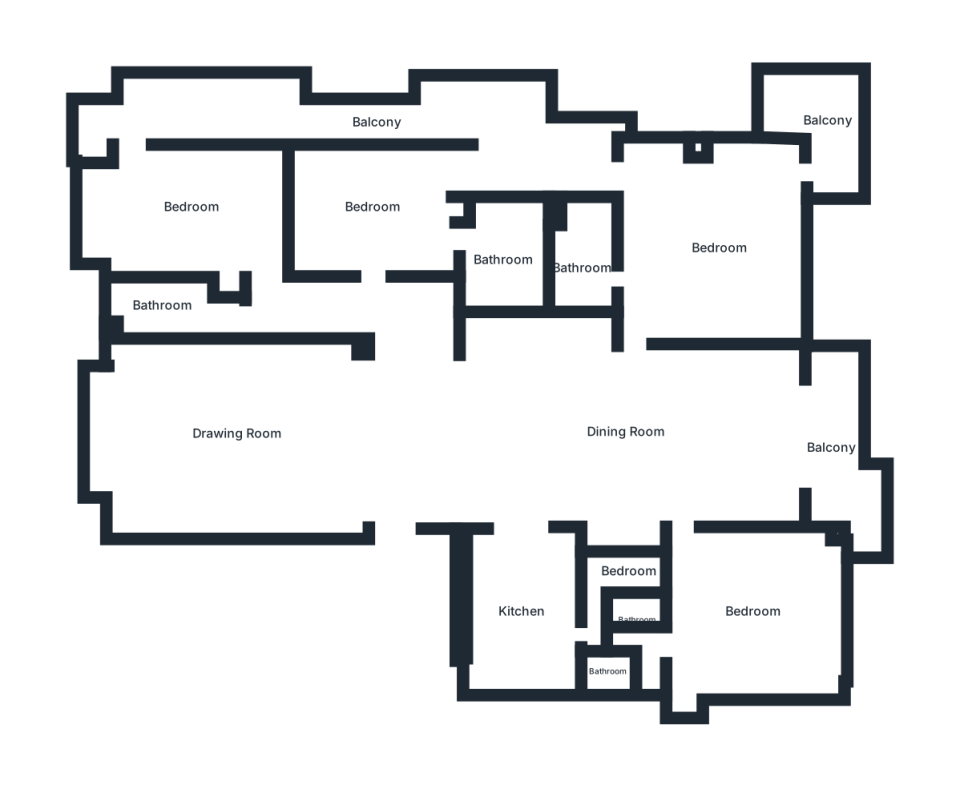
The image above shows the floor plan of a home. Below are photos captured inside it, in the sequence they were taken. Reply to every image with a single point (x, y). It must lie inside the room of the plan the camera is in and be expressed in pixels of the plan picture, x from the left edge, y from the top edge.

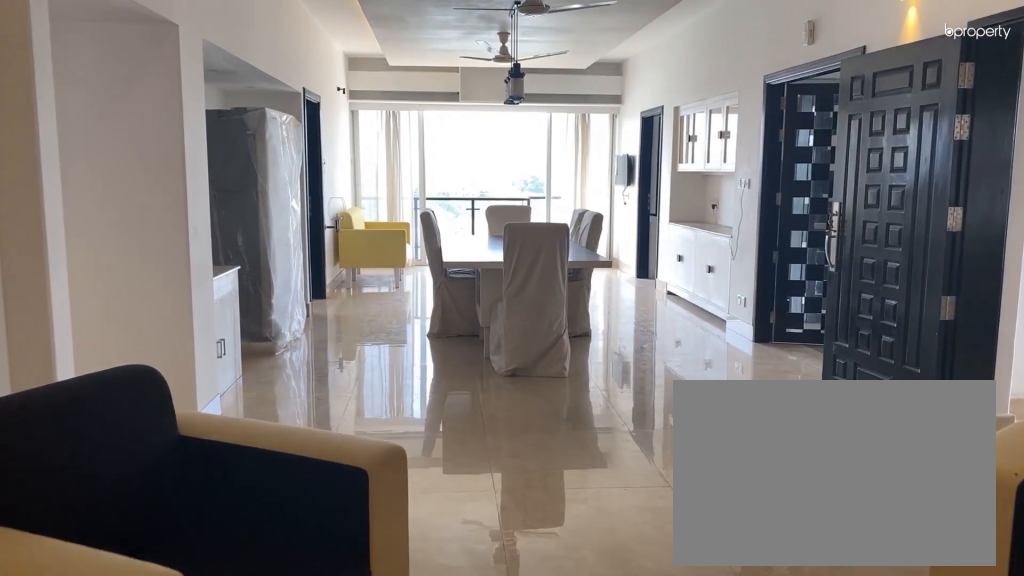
(240, 442)
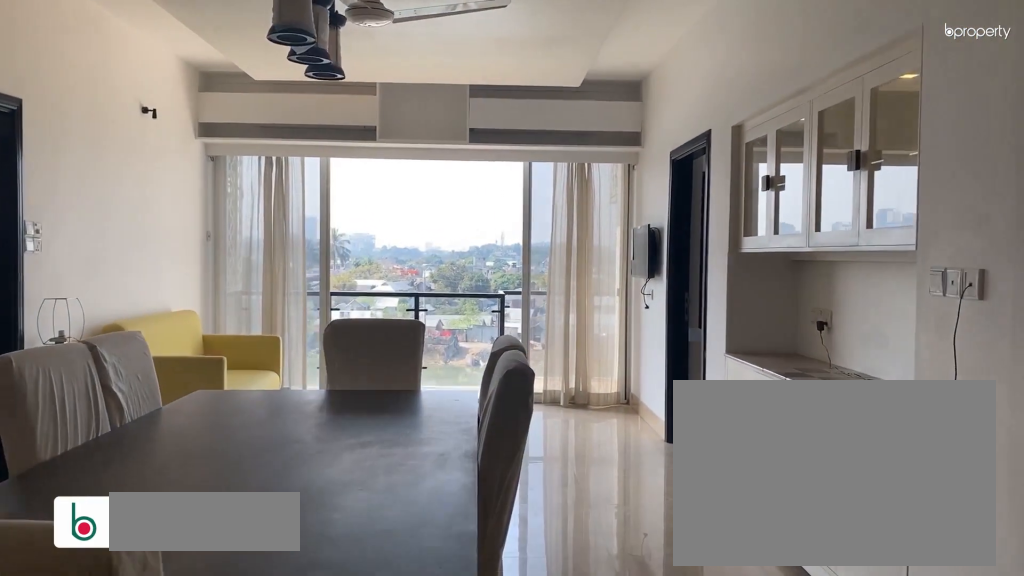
(622, 432)
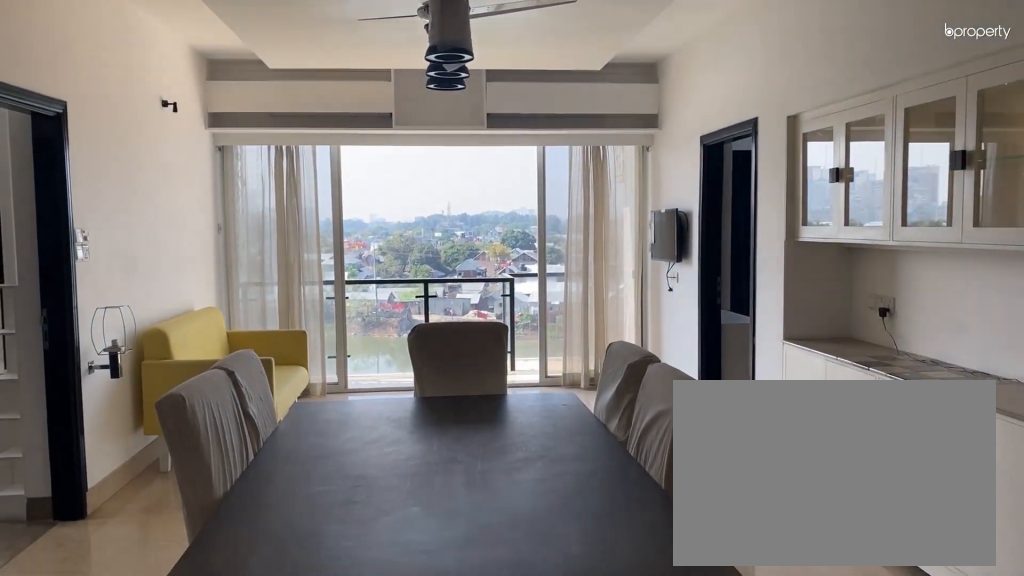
(622, 432)
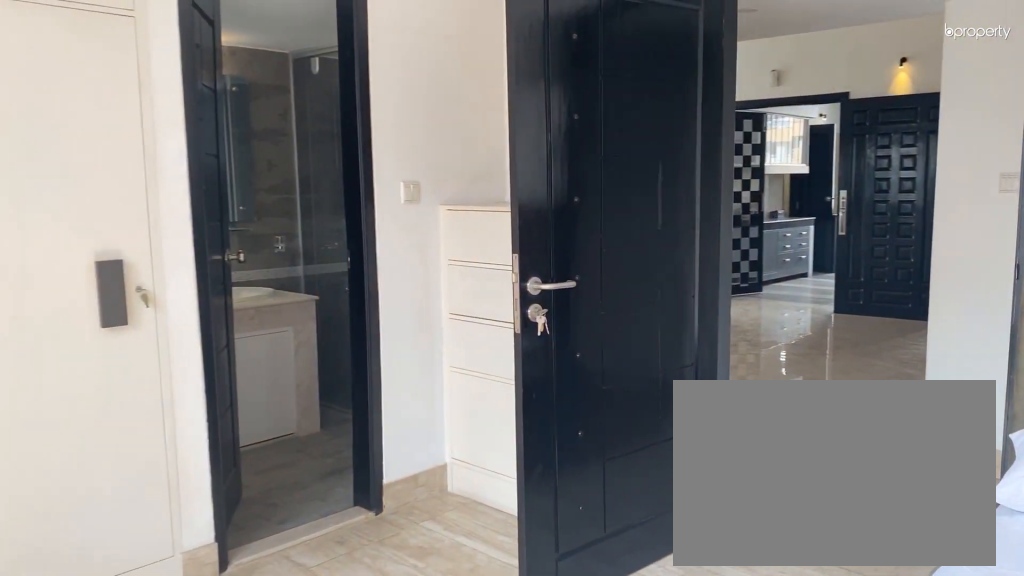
(370, 206)
